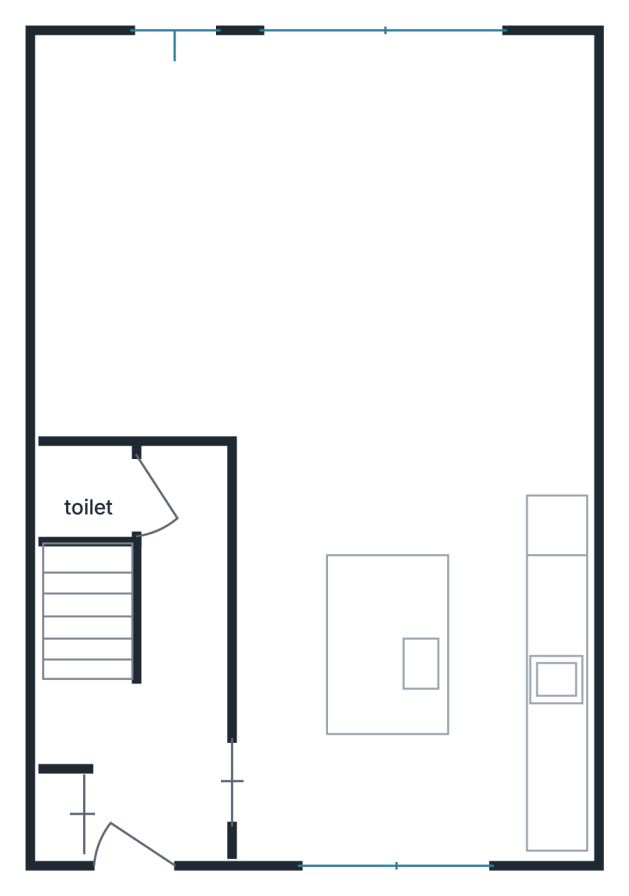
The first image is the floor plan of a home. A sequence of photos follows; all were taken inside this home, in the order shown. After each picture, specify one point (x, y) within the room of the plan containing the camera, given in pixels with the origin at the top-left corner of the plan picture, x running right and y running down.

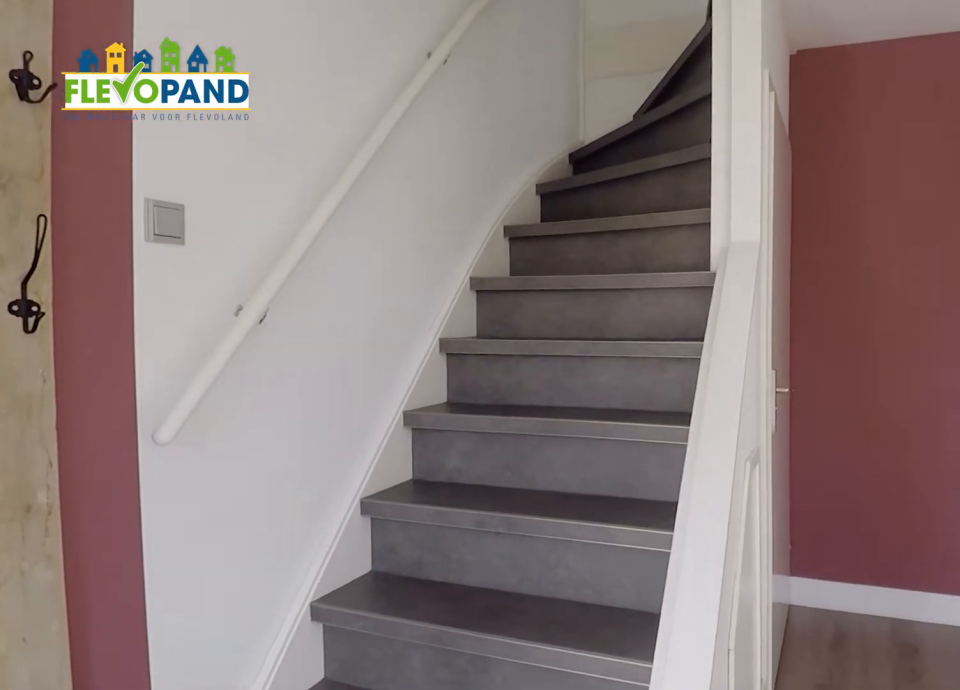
(190, 642)
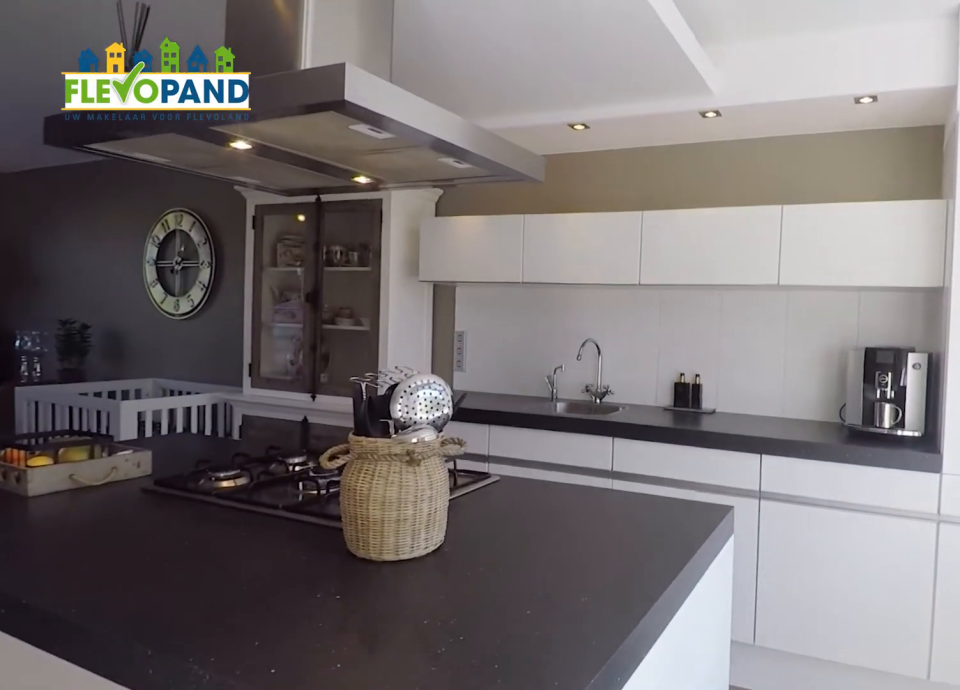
(413, 671)
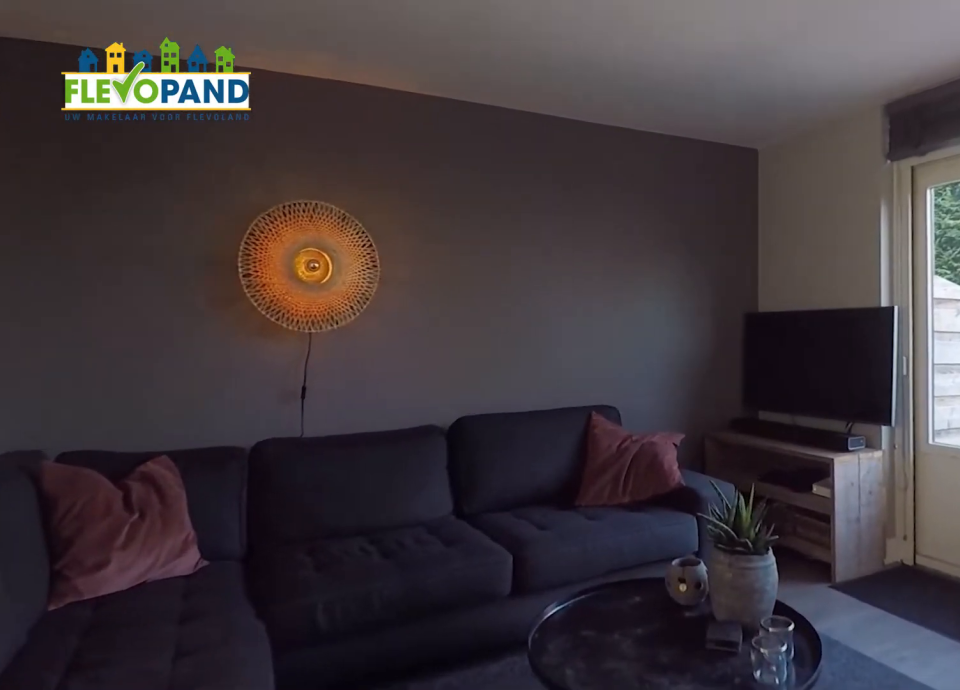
(291, 199)
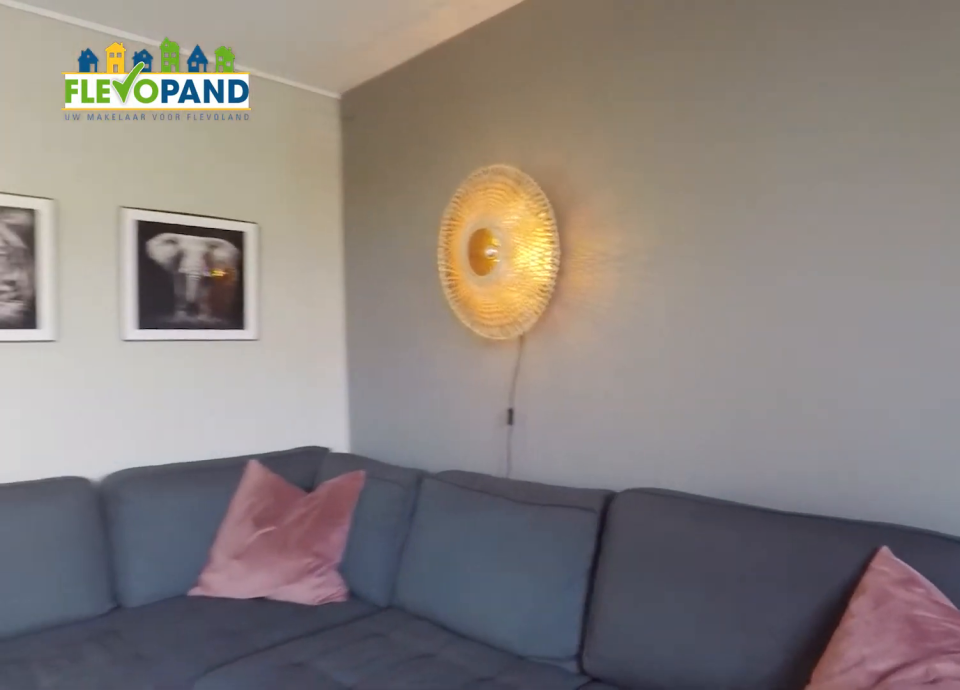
(291, 199)
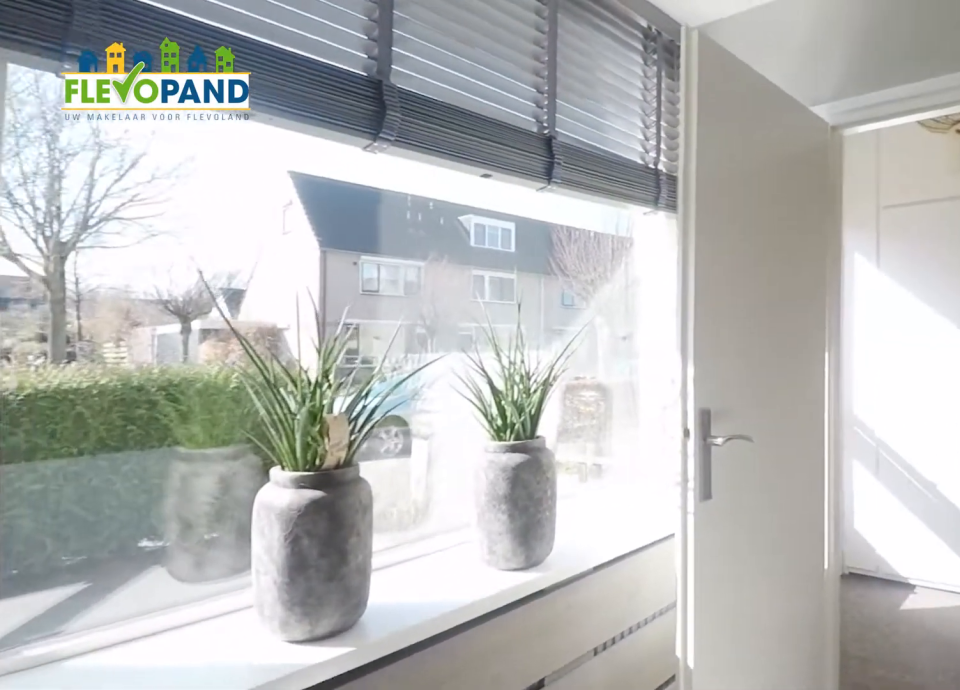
(413, 671)
